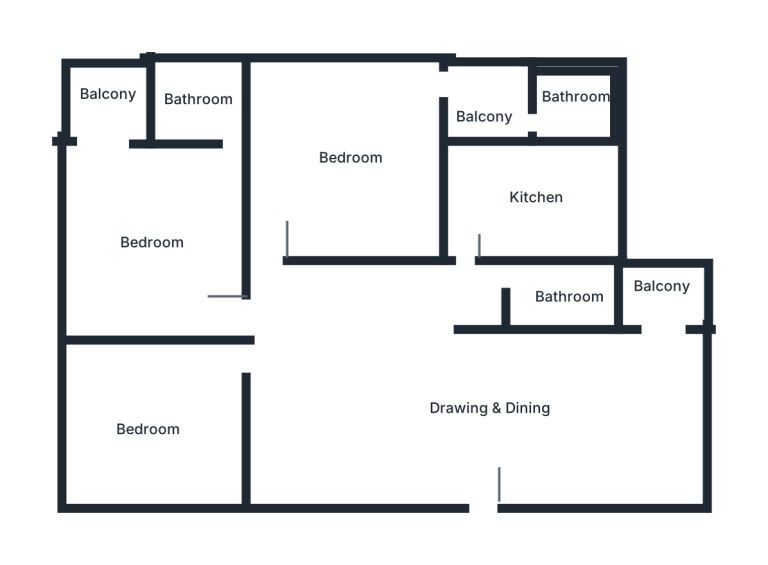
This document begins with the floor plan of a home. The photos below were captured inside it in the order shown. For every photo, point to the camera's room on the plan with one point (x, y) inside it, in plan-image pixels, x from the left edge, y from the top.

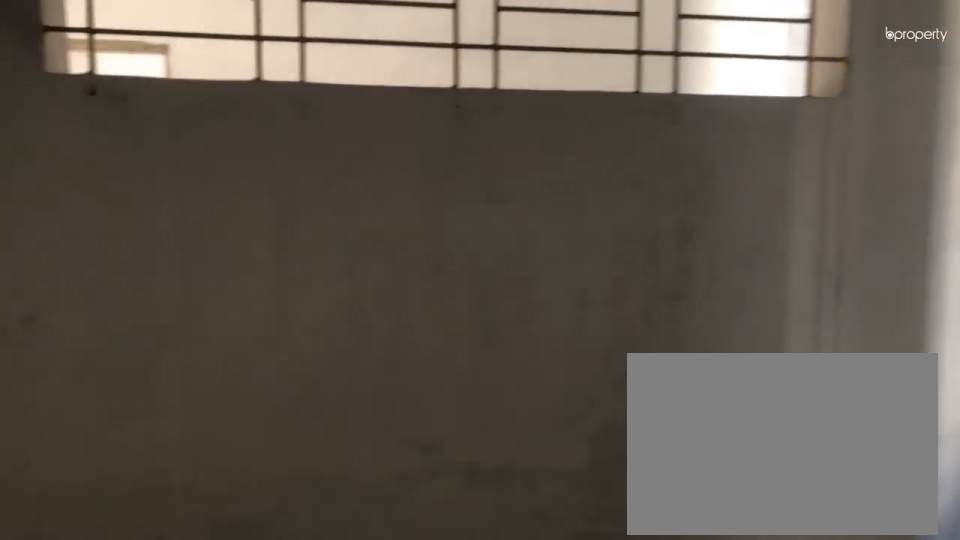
(156, 429)
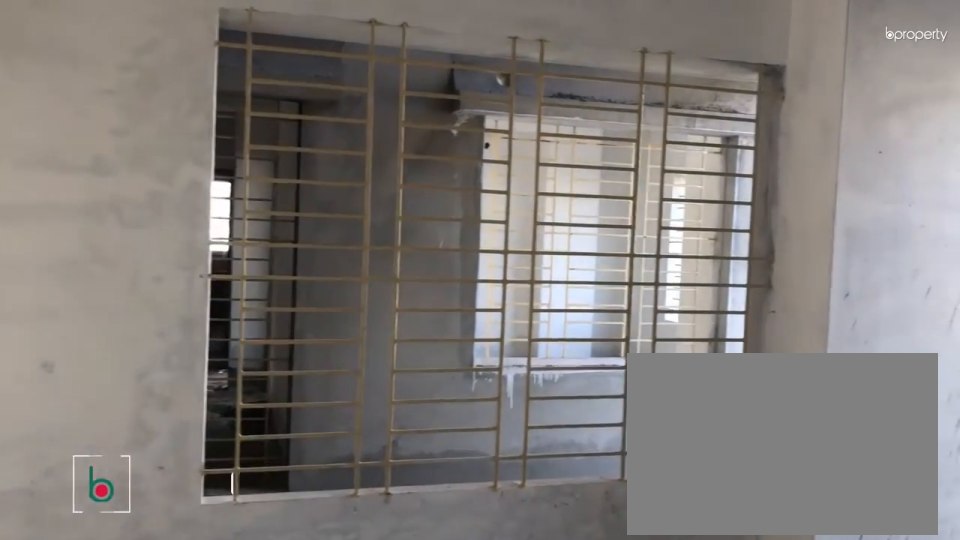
(151, 237)
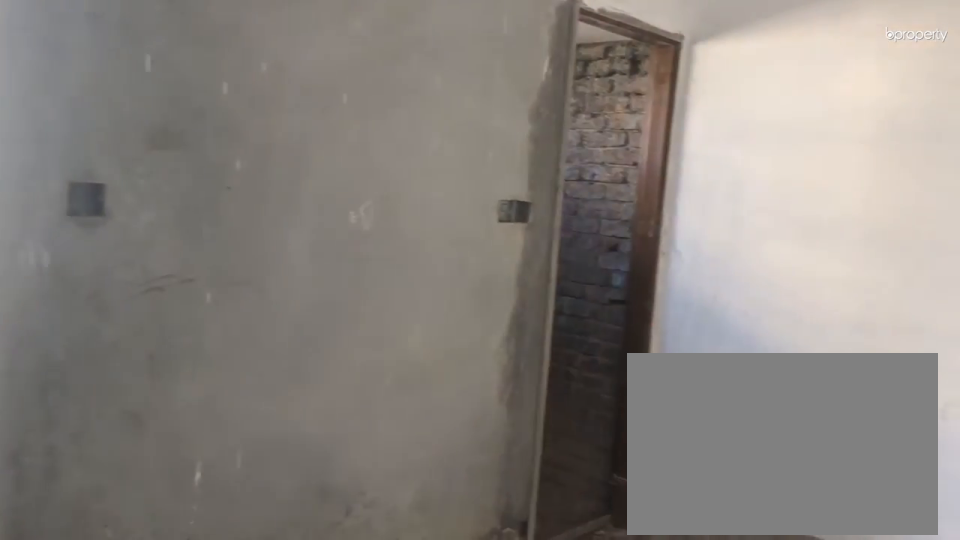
(151, 237)
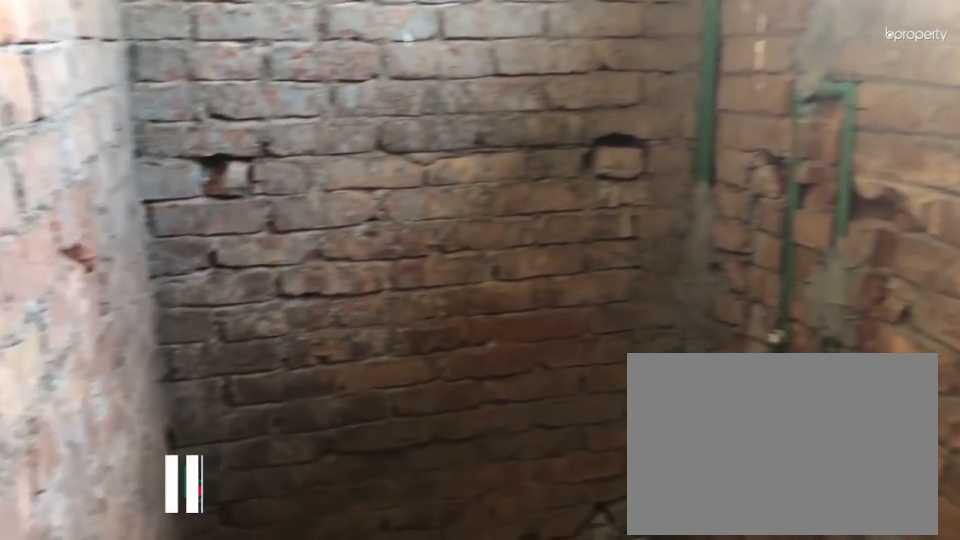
(193, 101)
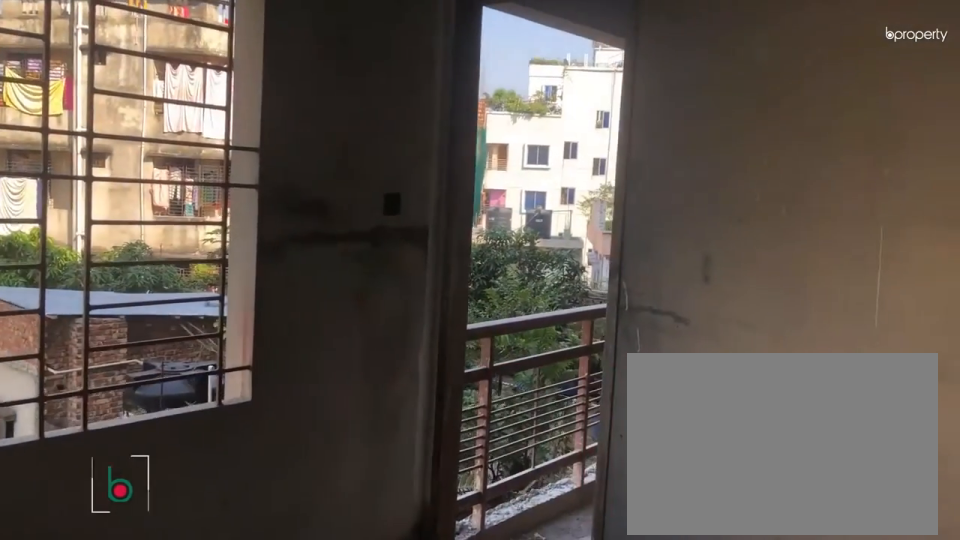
(343, 161)
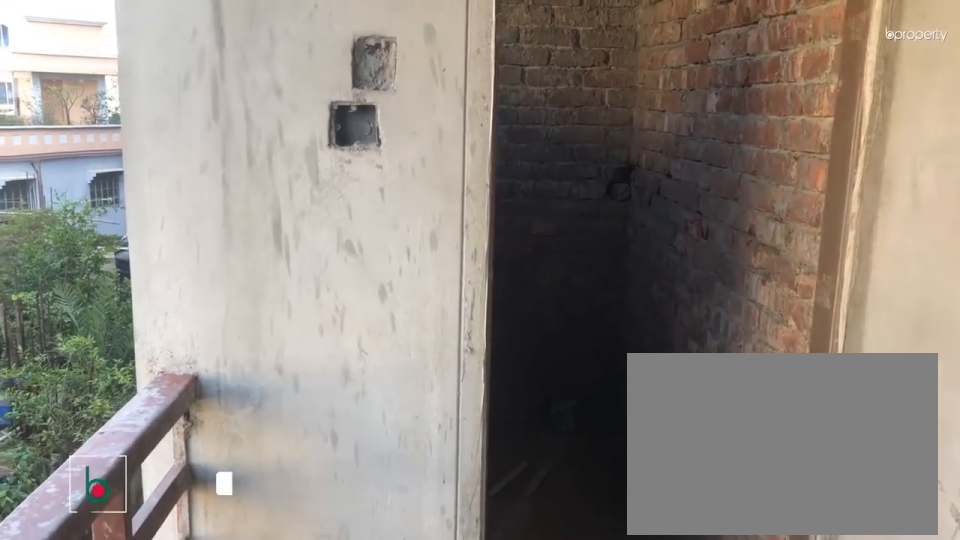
(485, 98)
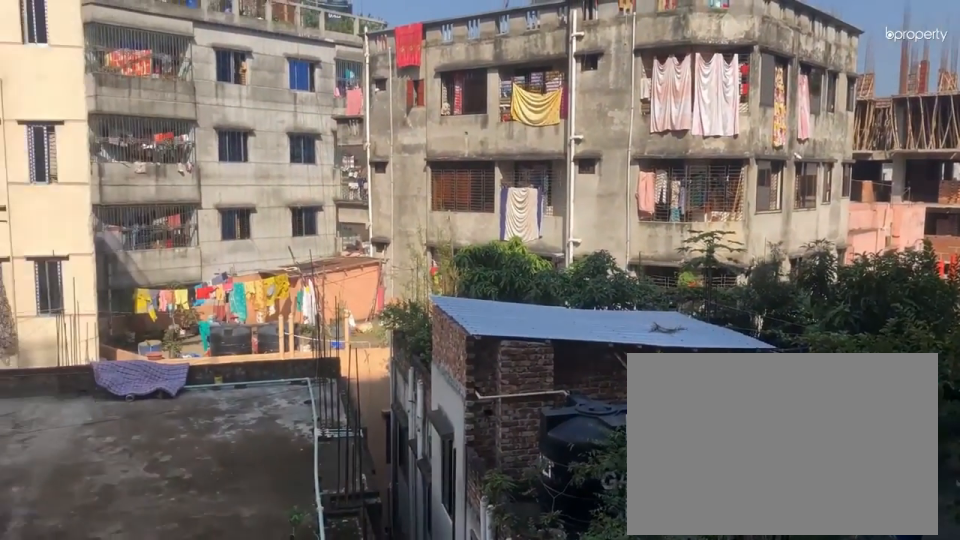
(485, 98)
